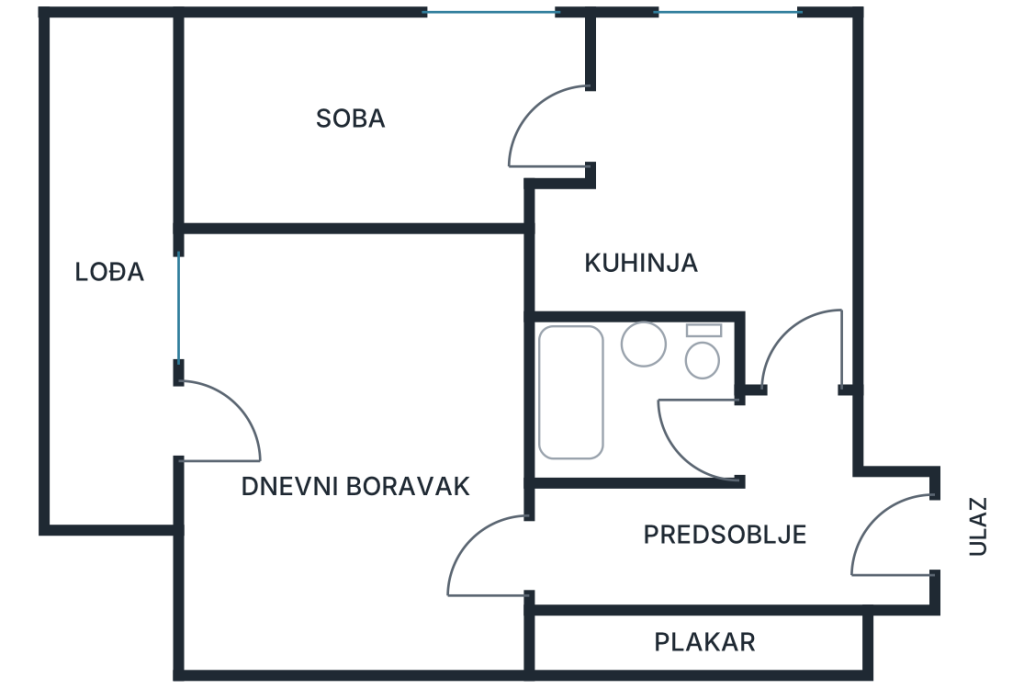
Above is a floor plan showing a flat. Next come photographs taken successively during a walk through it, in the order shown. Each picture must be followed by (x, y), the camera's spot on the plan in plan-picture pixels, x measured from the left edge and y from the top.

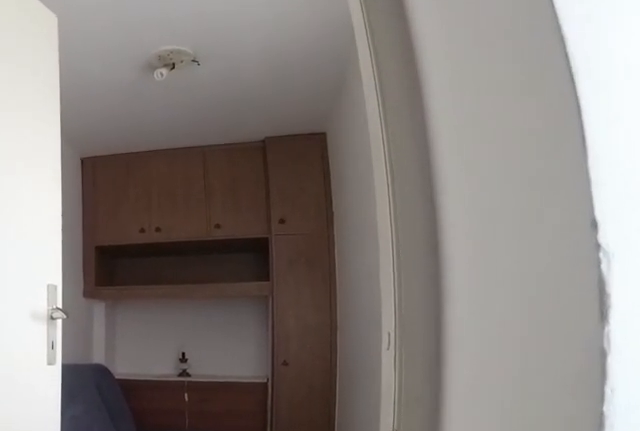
(753, 95)
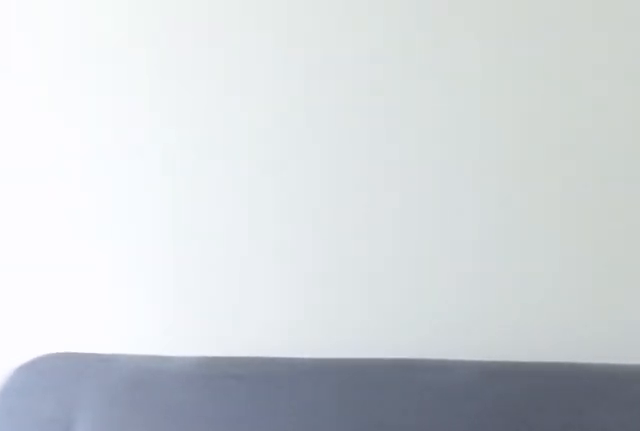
(231, 118)
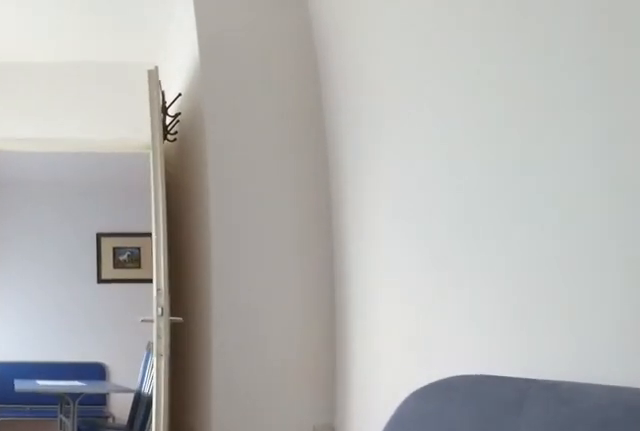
(244, 140)
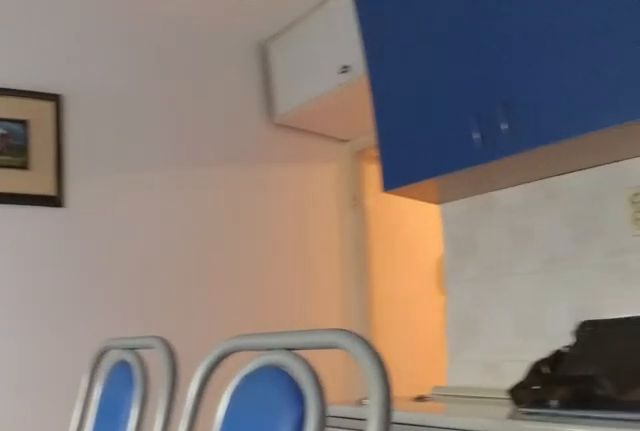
(597, 129)
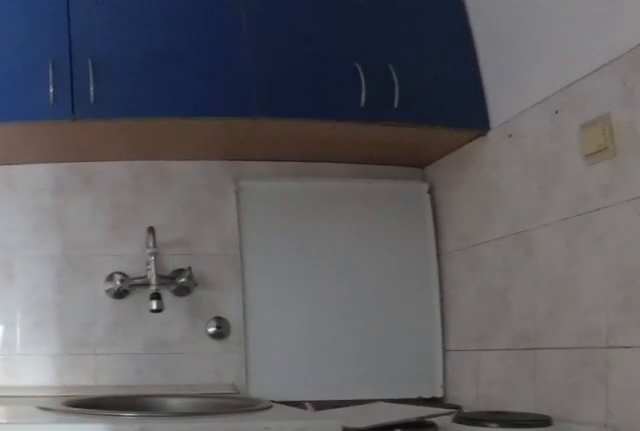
(615, 113)
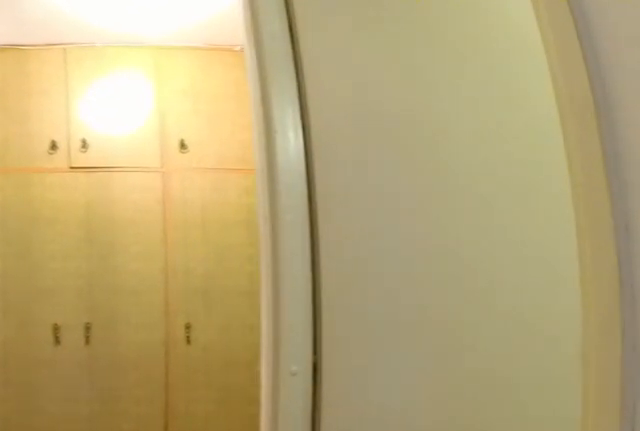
(783, 382)
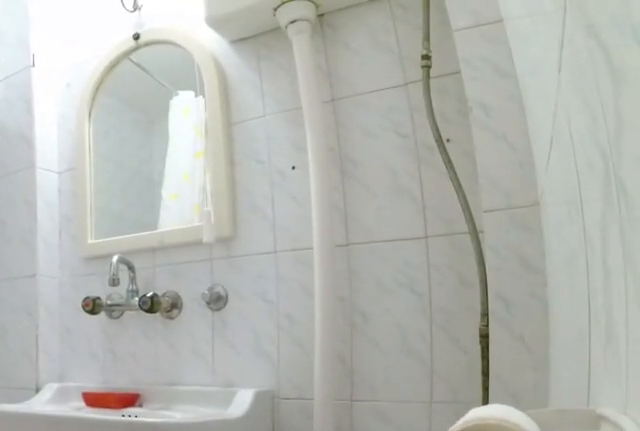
(746, 430)
